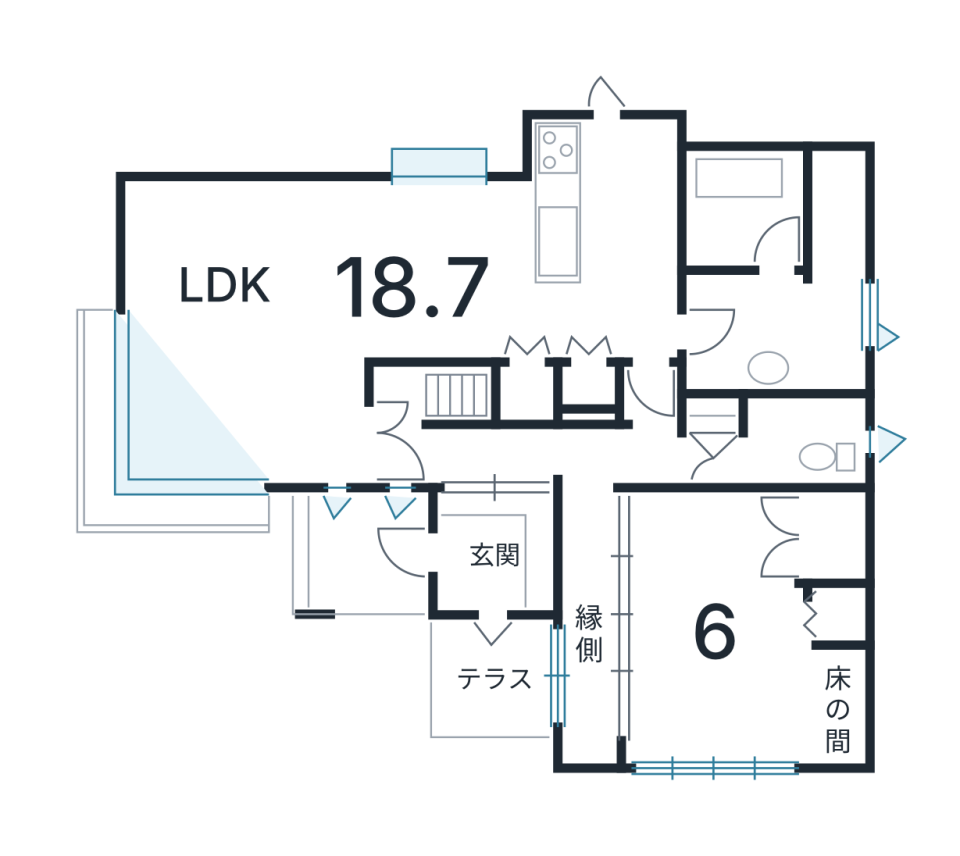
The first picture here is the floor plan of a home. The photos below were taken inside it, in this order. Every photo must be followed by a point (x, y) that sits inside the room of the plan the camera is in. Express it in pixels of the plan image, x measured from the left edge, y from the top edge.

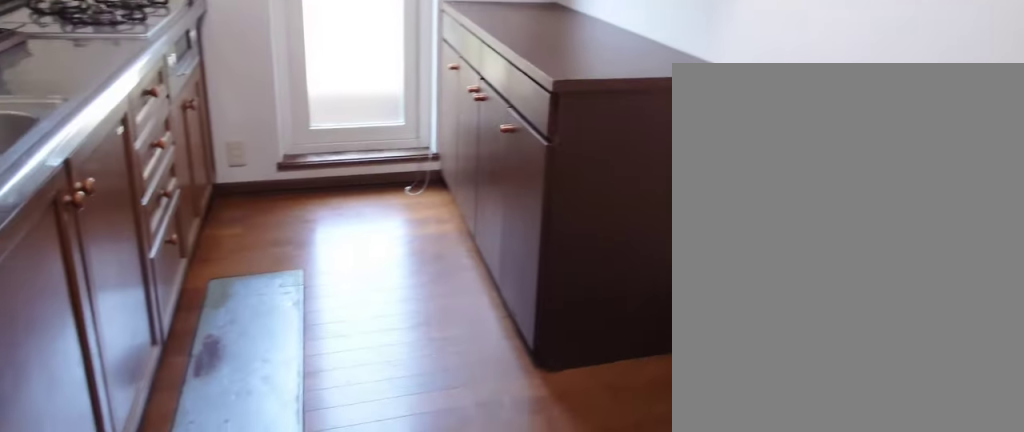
(601, 243)
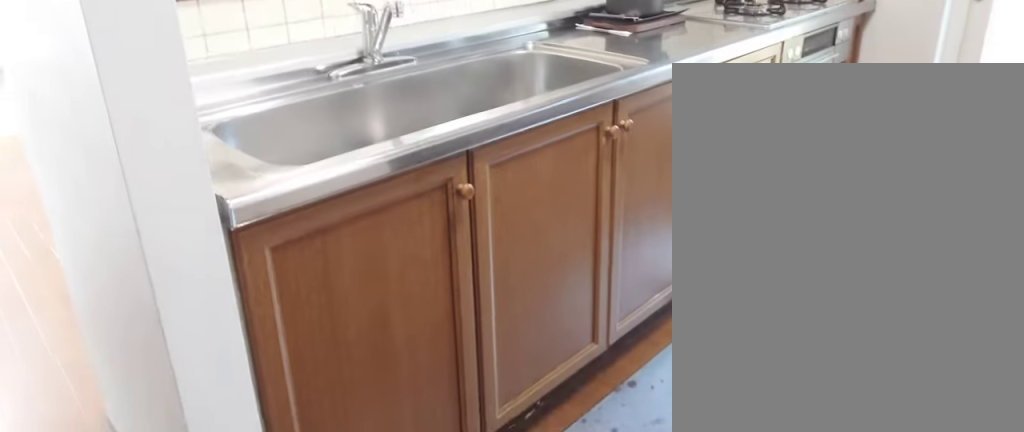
(601, 243)
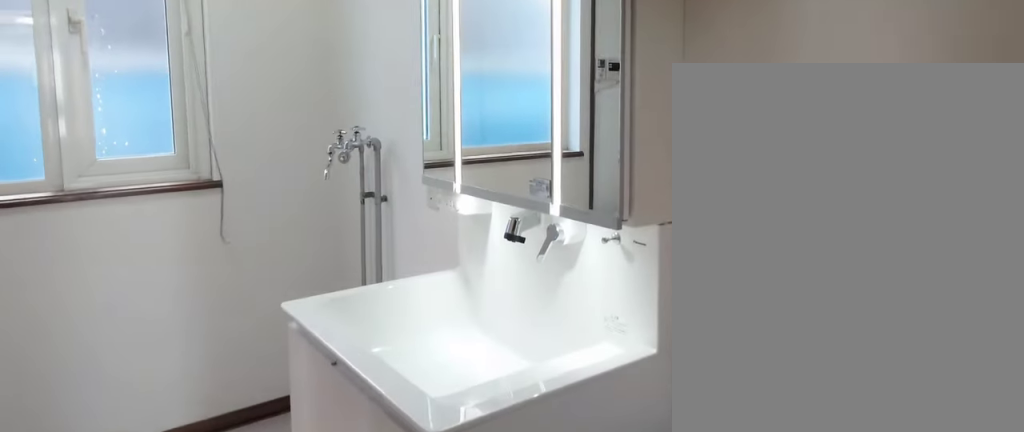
(781, 332)
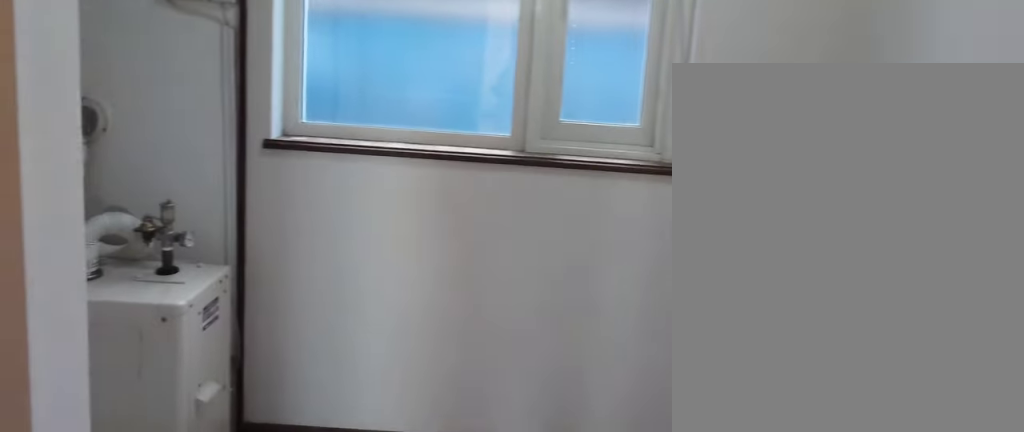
(781, 332)
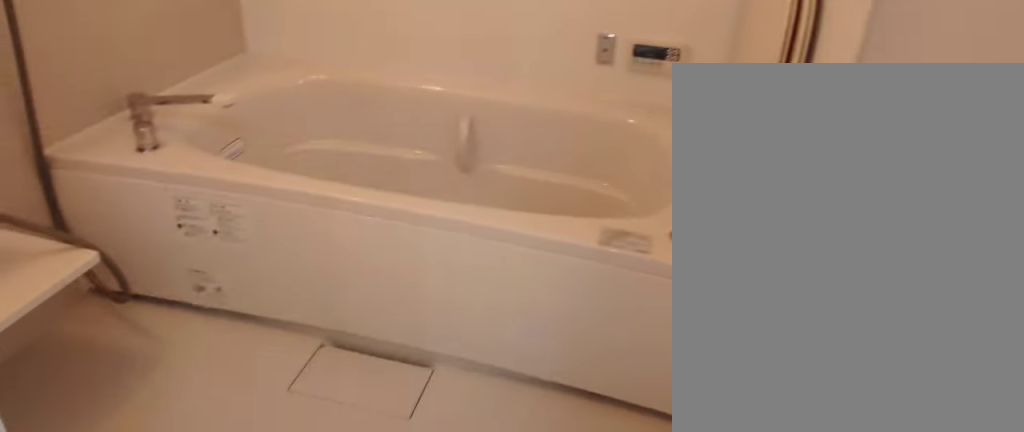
(737, 217)
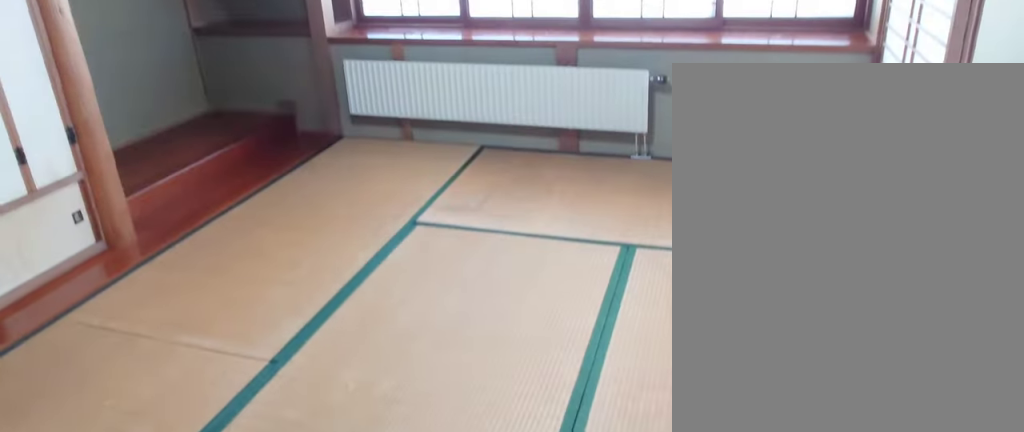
(709, 609)
